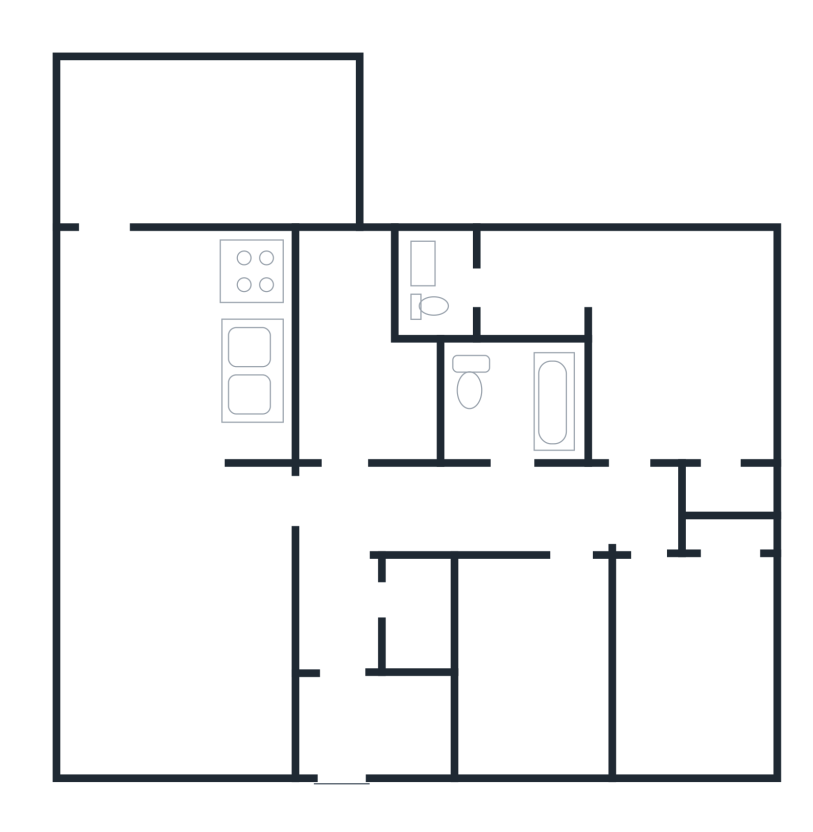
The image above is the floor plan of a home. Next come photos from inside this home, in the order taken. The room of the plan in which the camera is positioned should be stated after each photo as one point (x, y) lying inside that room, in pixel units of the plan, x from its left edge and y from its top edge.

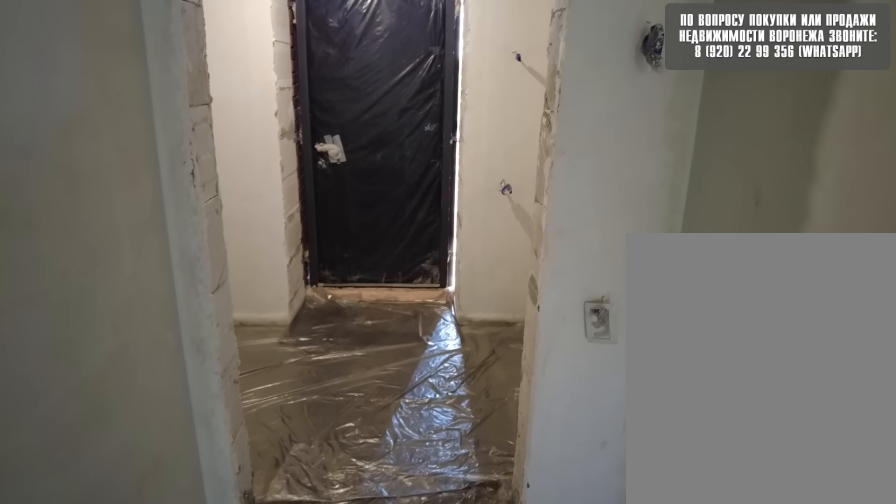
(366, 638)
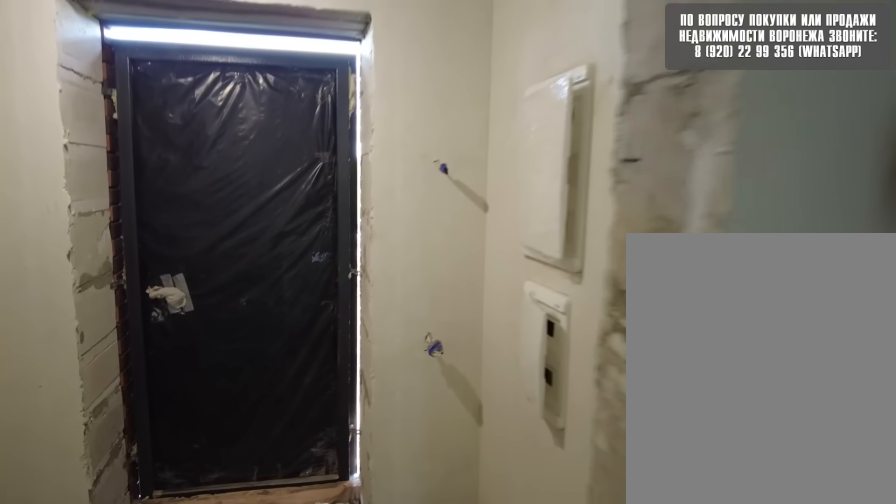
(365, 638)
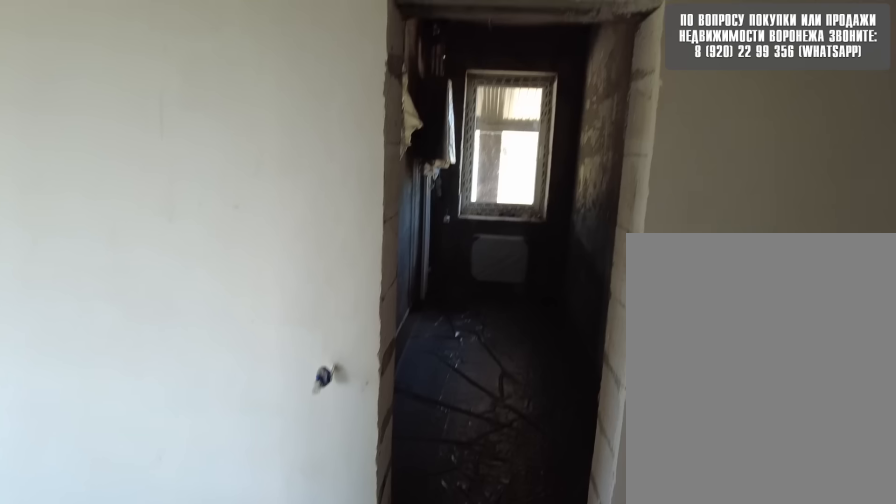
(364, 544)
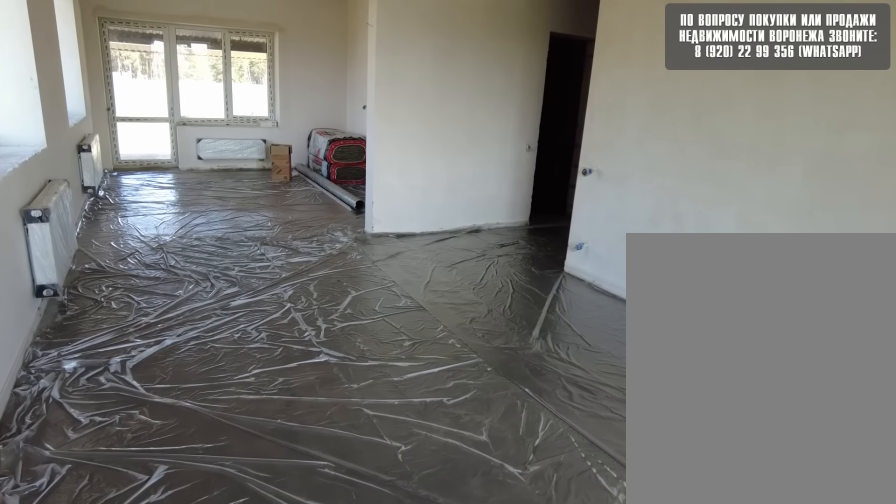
(135, 543)
